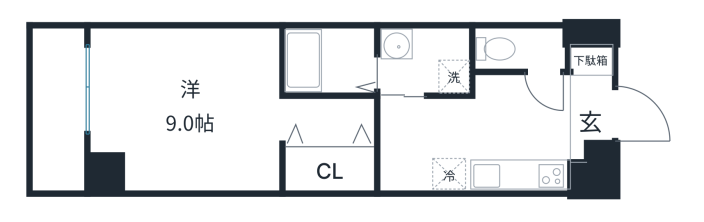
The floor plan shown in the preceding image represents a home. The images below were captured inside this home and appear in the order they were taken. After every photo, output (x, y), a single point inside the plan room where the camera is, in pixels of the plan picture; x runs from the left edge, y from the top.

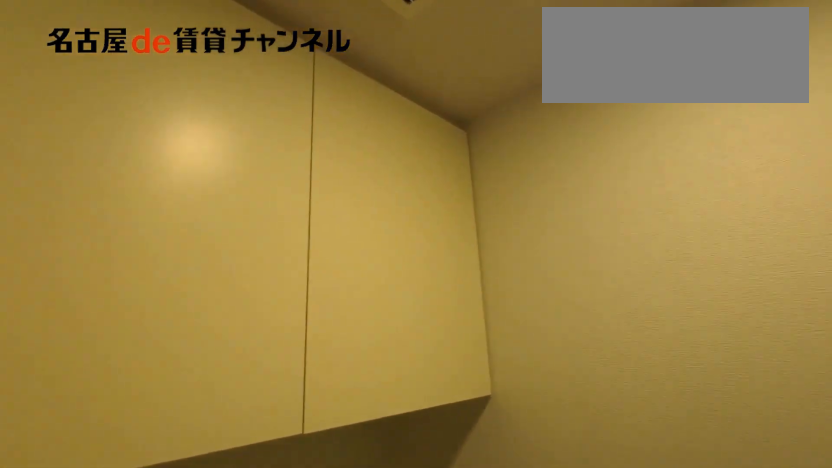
(520, 49)
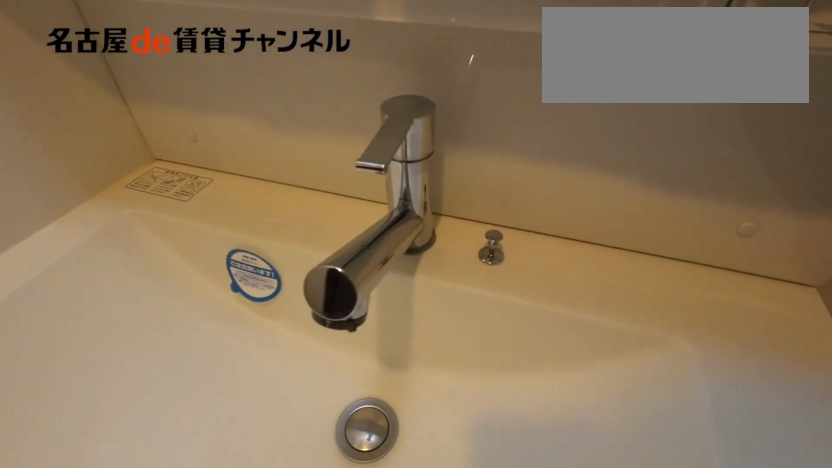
(426, 60)
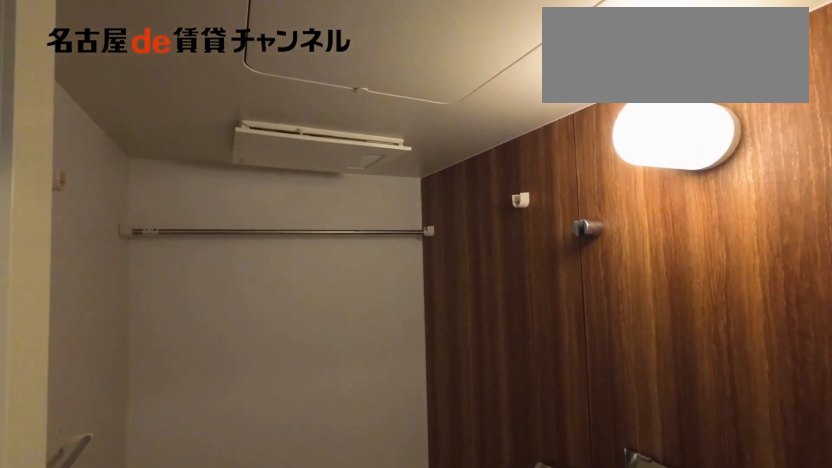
(329, 60)
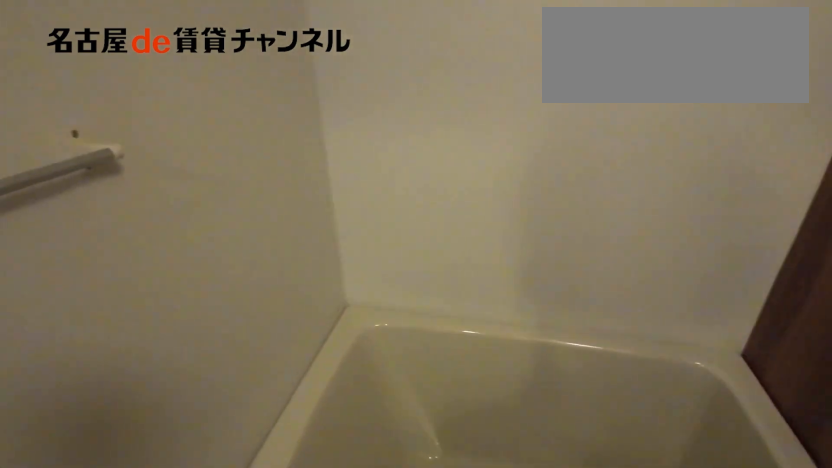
(329, 60)
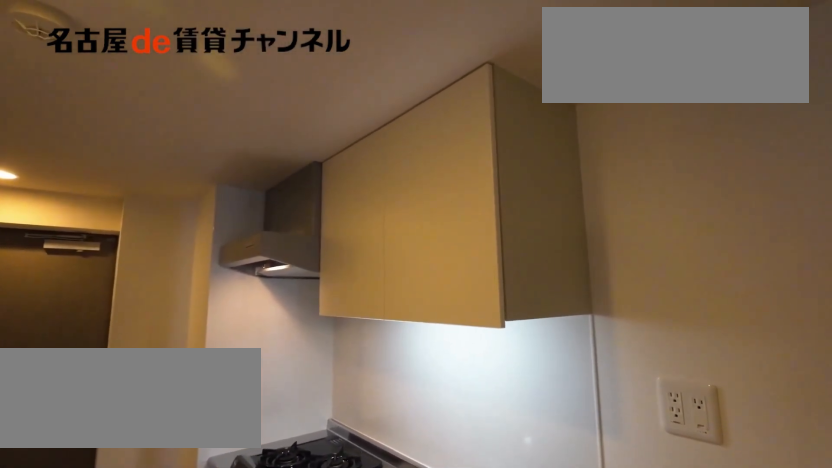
(503, 173)
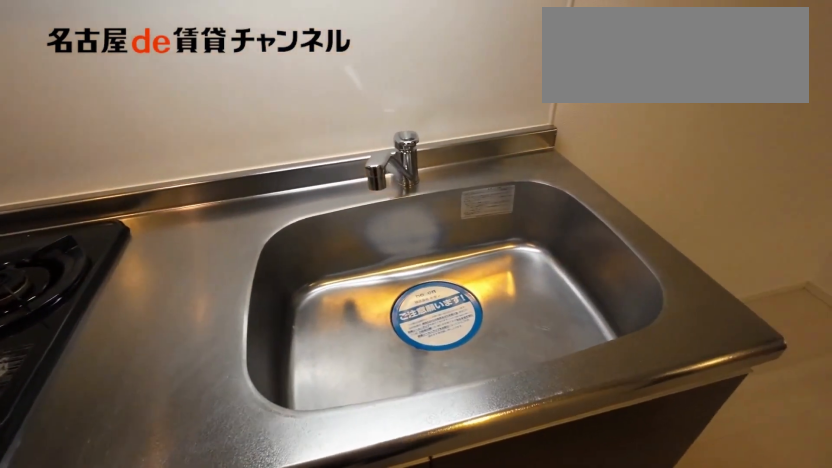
(503, 173)
